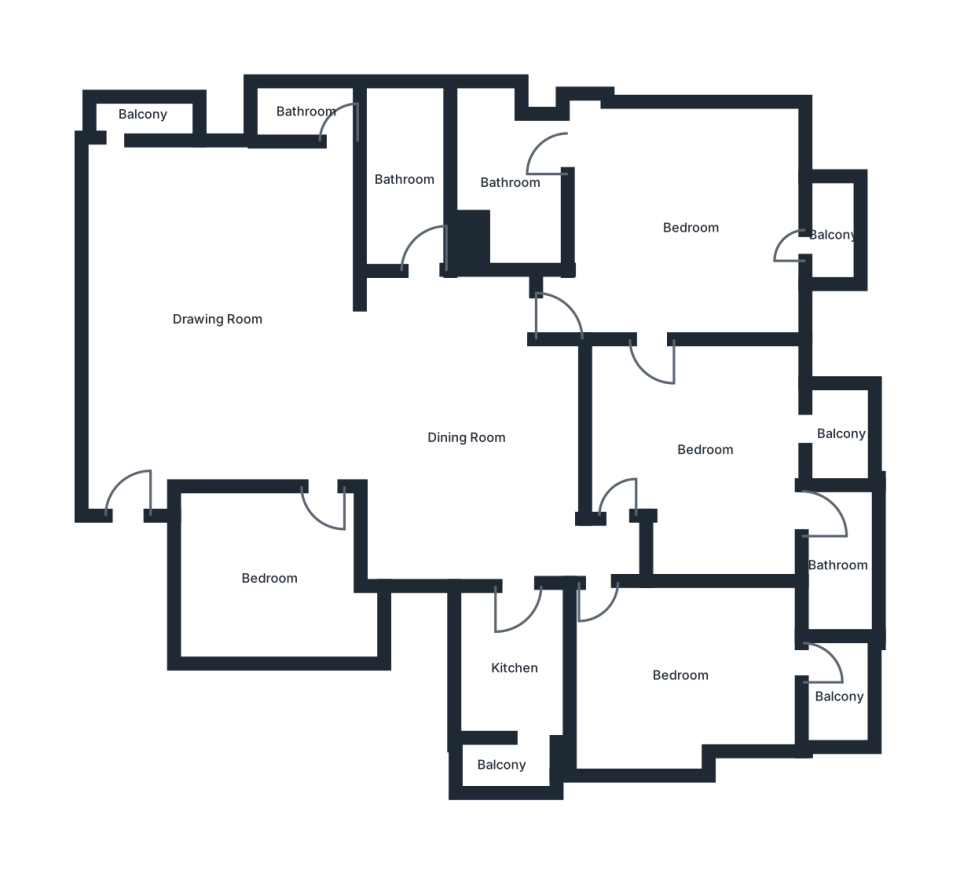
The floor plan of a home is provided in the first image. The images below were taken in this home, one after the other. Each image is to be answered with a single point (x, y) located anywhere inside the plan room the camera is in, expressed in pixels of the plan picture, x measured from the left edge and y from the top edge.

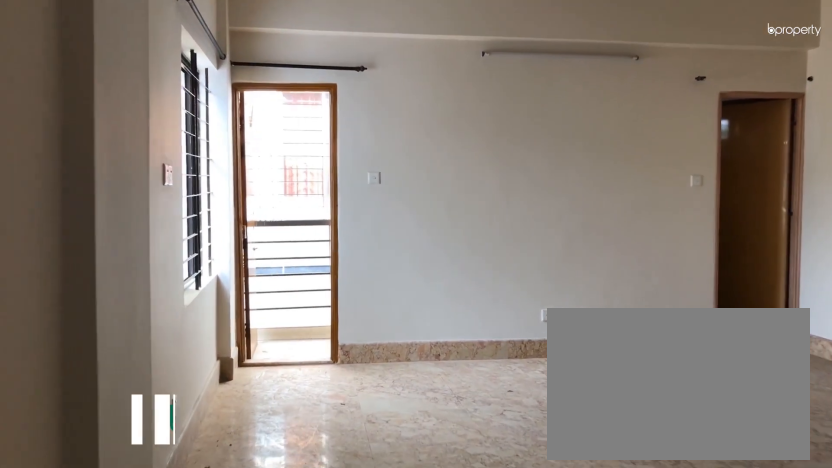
(215, 321)
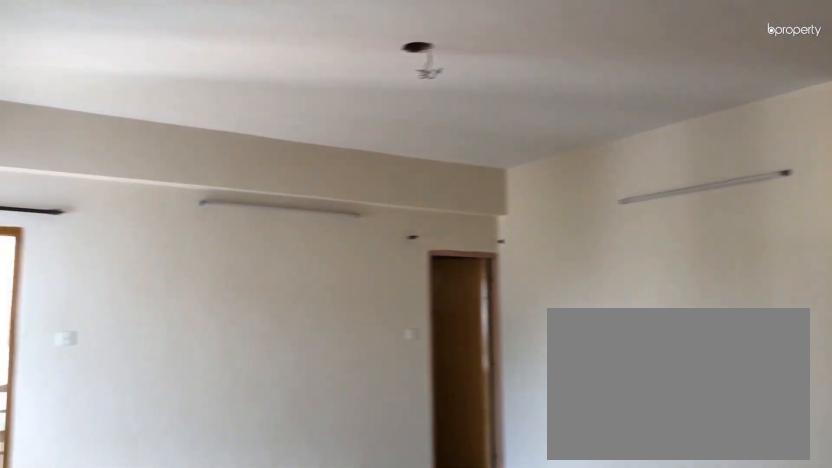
(215, 321)
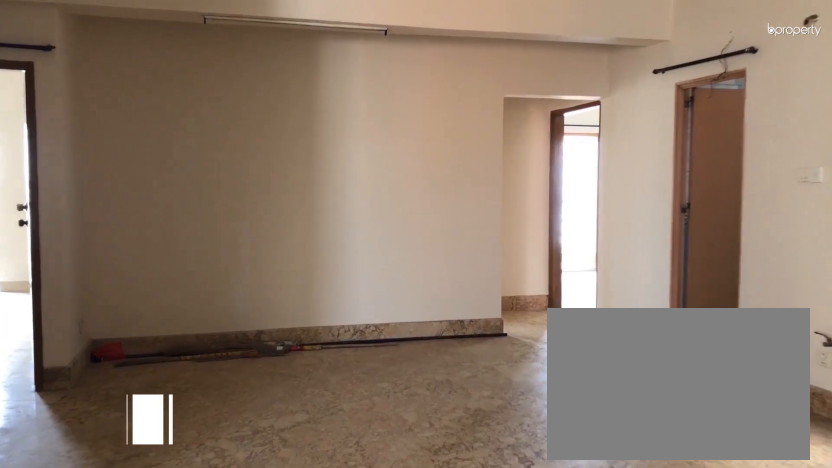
(462, 437)
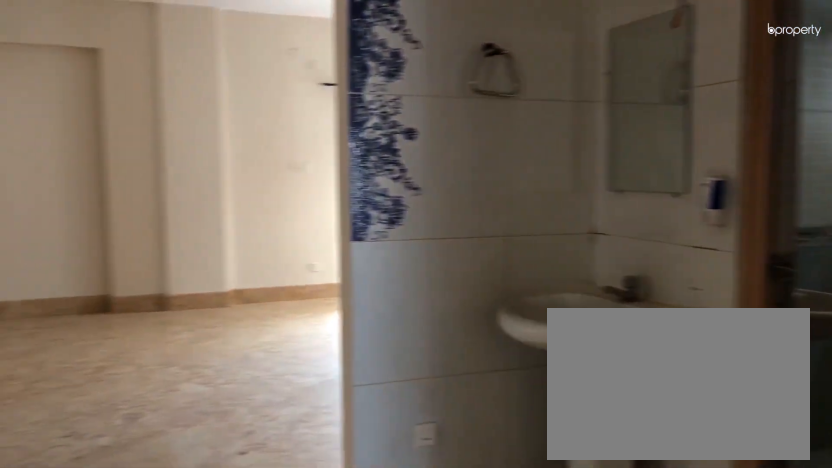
(462, 437)
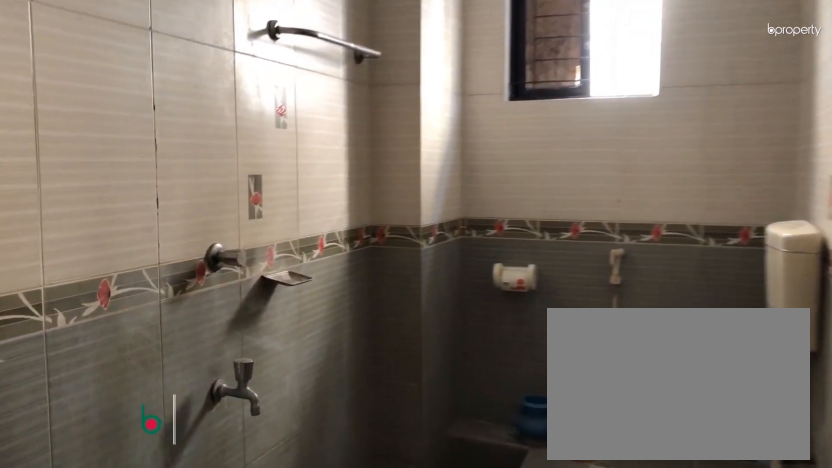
(405, 180)
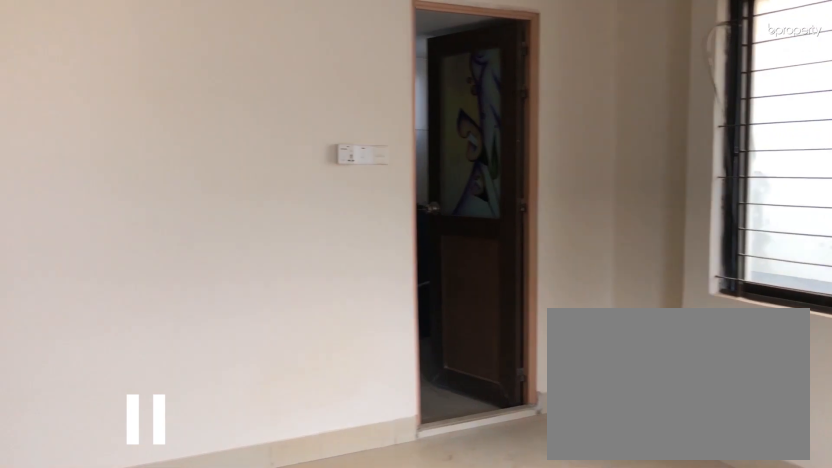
(690, 228)
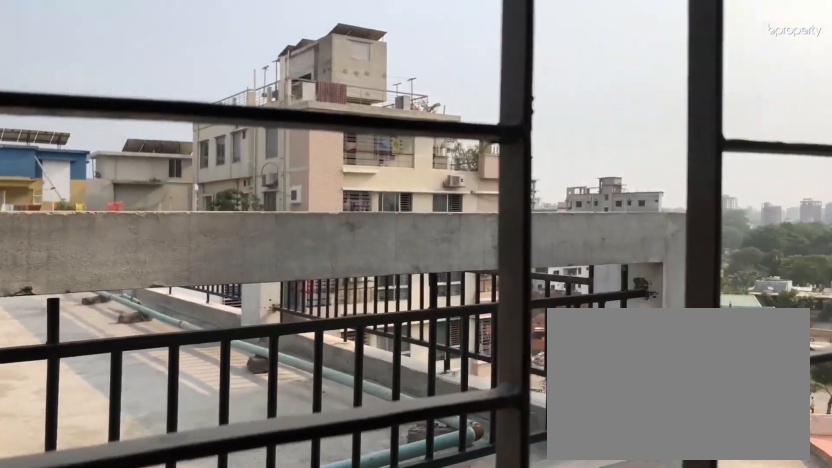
(830, 233)
